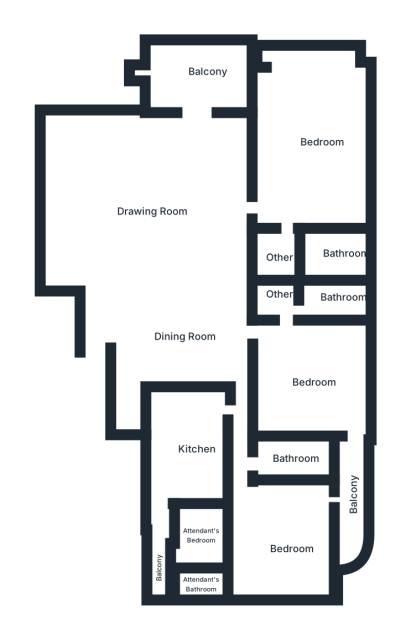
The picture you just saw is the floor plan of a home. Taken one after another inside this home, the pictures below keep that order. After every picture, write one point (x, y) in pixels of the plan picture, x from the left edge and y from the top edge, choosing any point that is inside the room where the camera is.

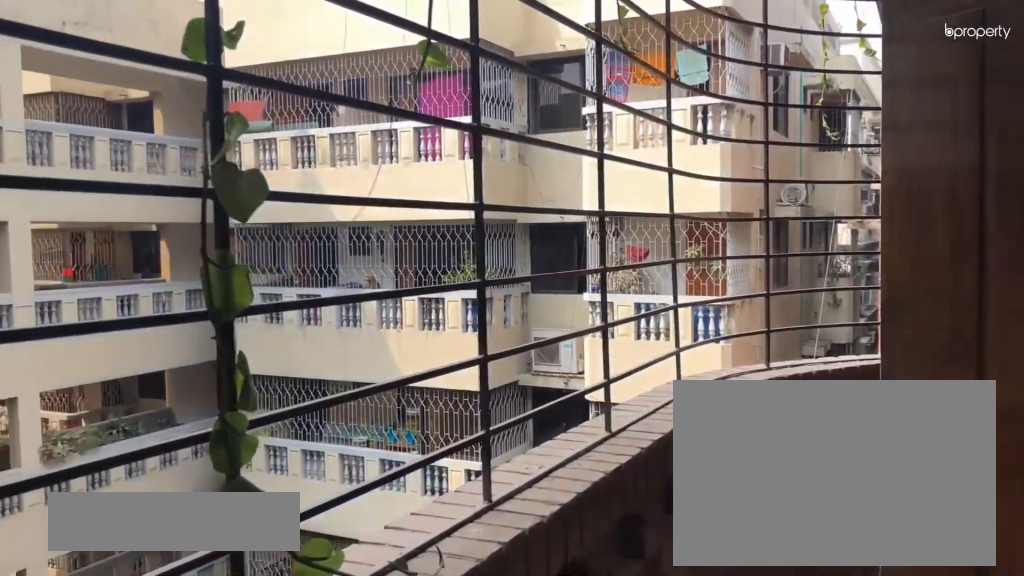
(349, 490)
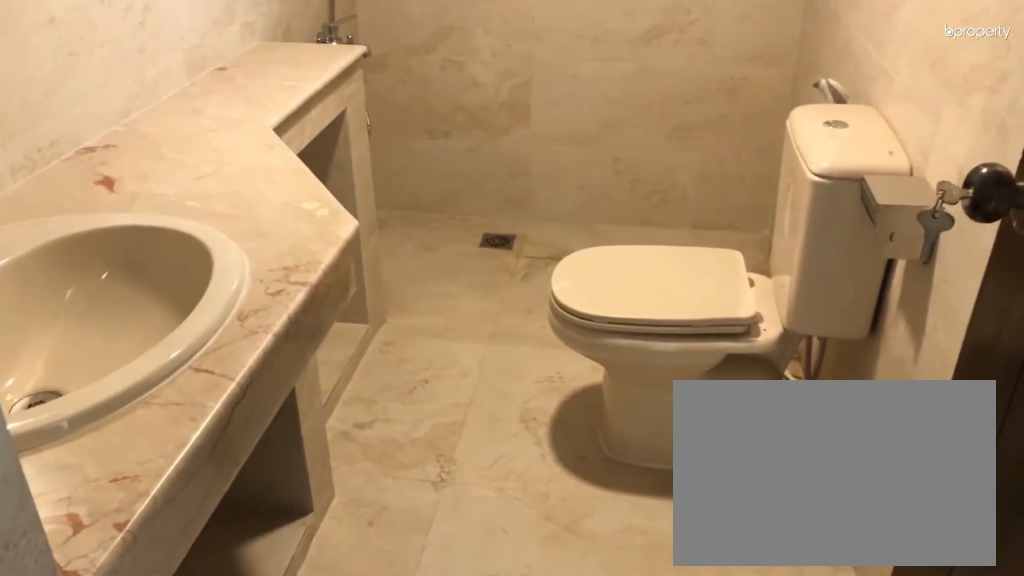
(290, 458)
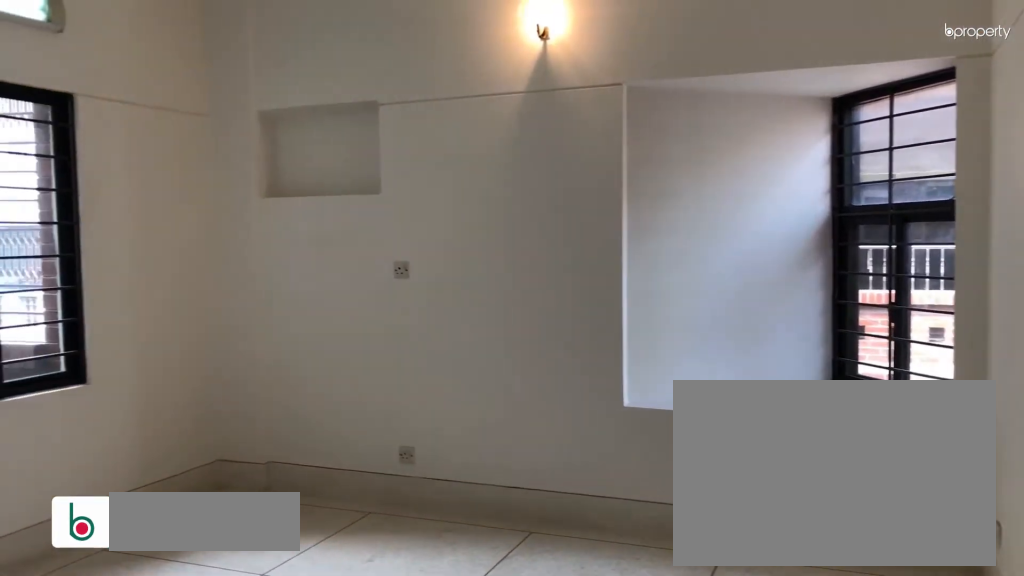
(282, 537)
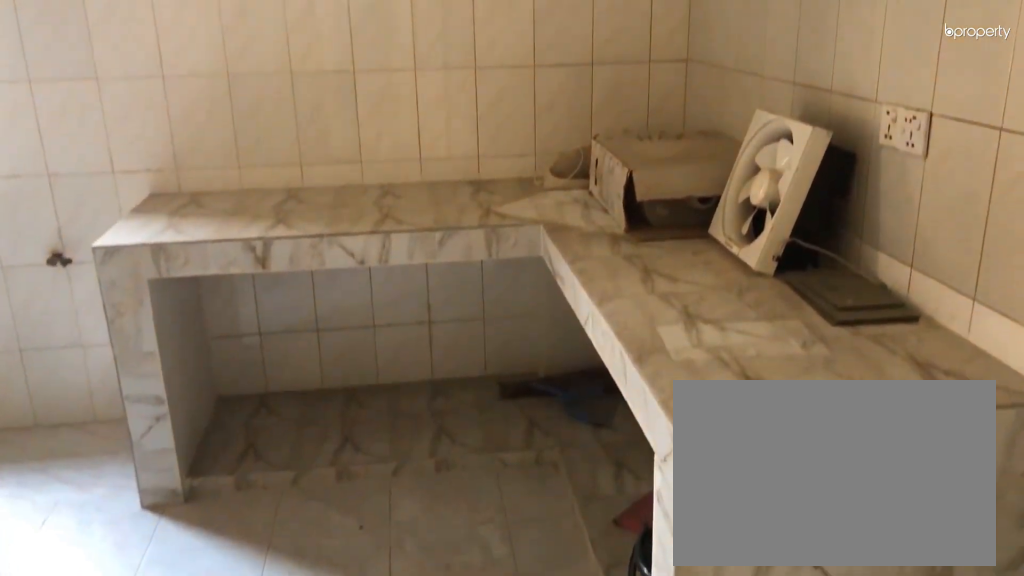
(186, 445)
